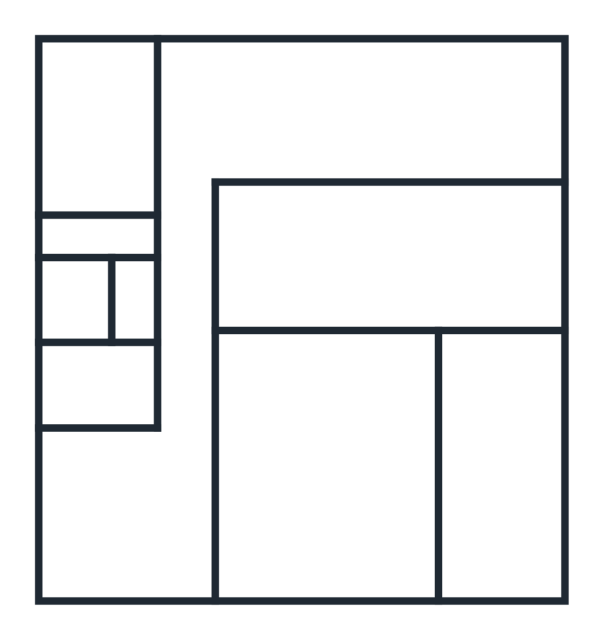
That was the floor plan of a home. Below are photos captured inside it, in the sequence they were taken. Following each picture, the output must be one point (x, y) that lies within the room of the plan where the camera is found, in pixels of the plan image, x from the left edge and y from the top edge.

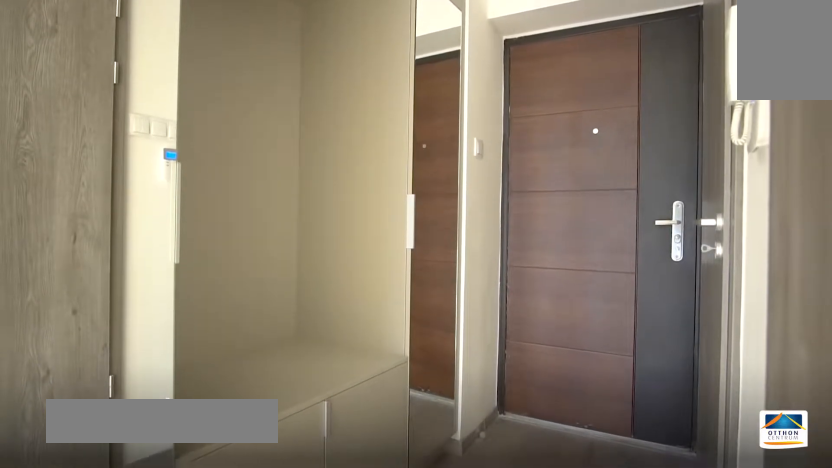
(105, 384)
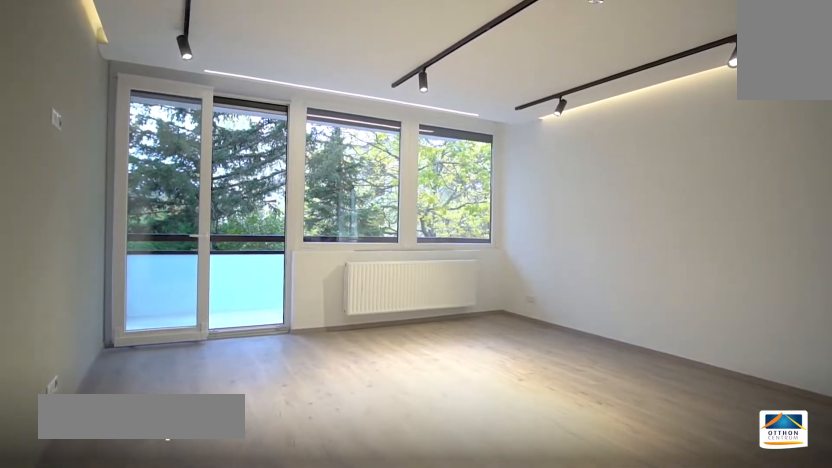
(332, 499)
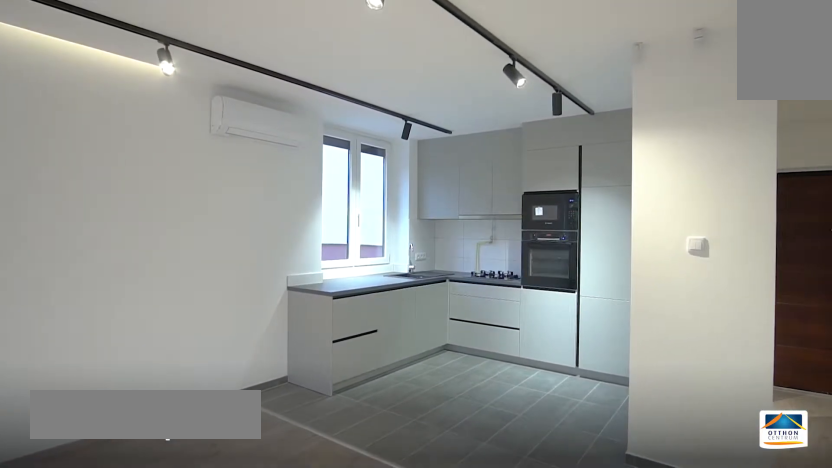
(239, 499)
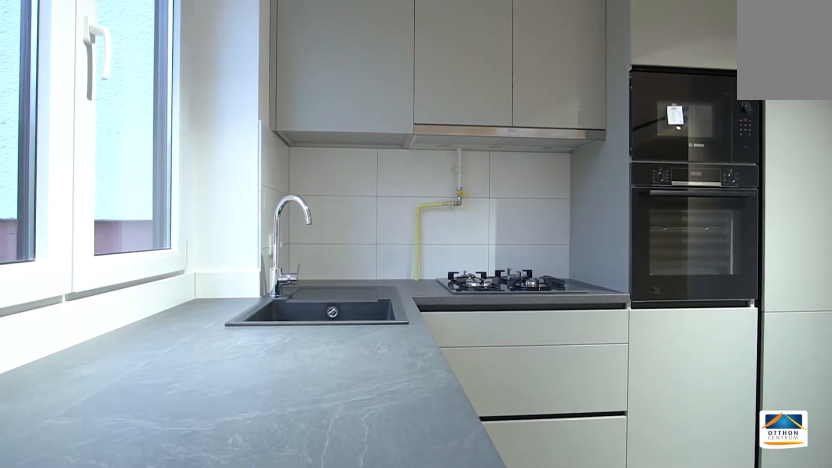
(139, 499)
